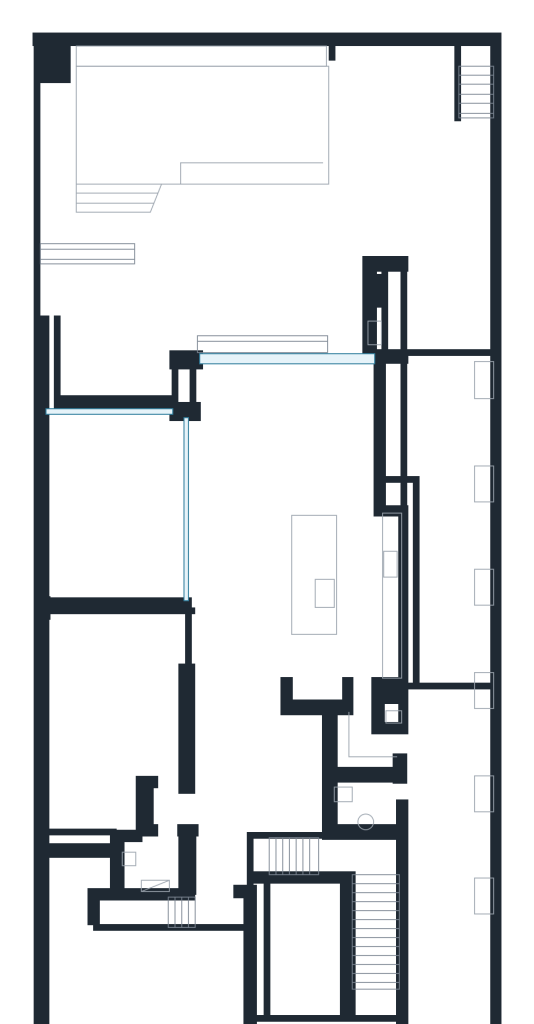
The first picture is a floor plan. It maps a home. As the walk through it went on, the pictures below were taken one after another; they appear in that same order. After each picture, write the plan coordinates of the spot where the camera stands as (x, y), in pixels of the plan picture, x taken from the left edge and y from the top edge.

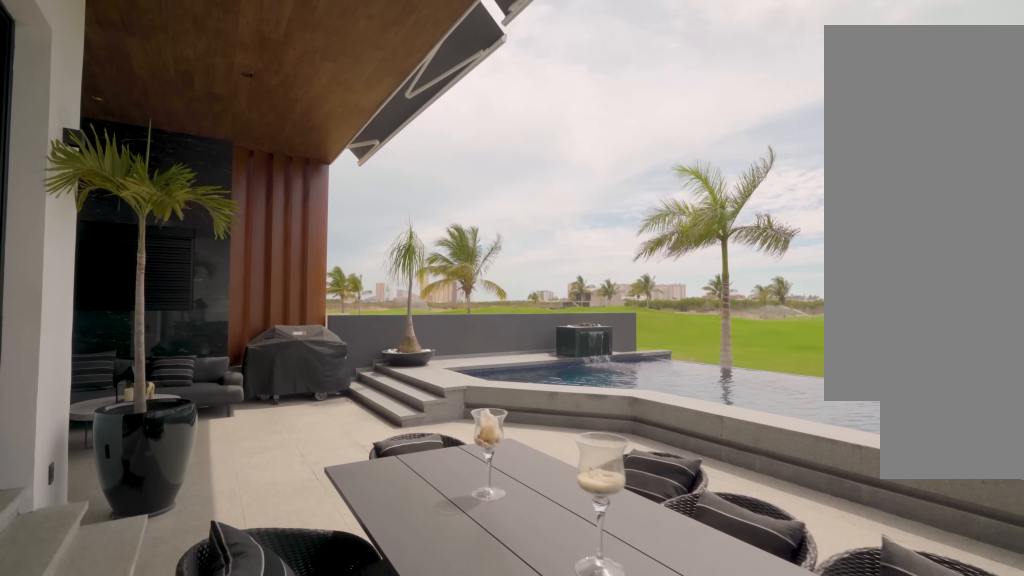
(335, 323)
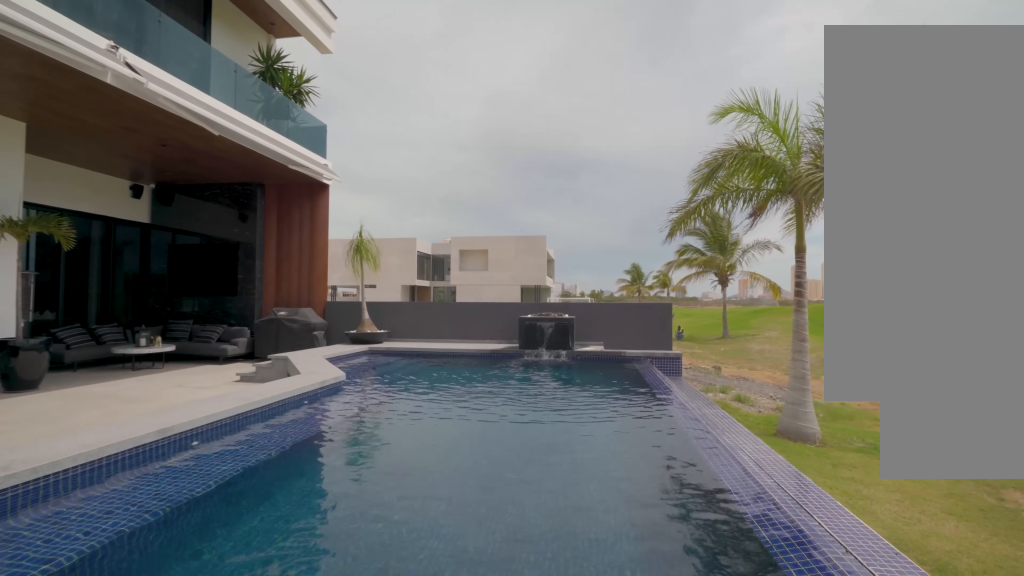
(369, 129)
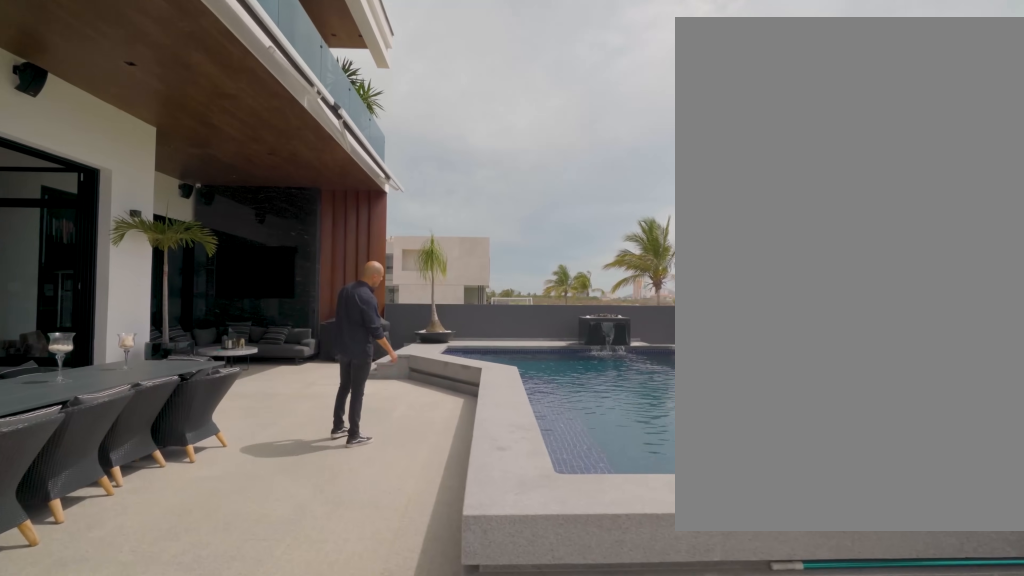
(288, 217)
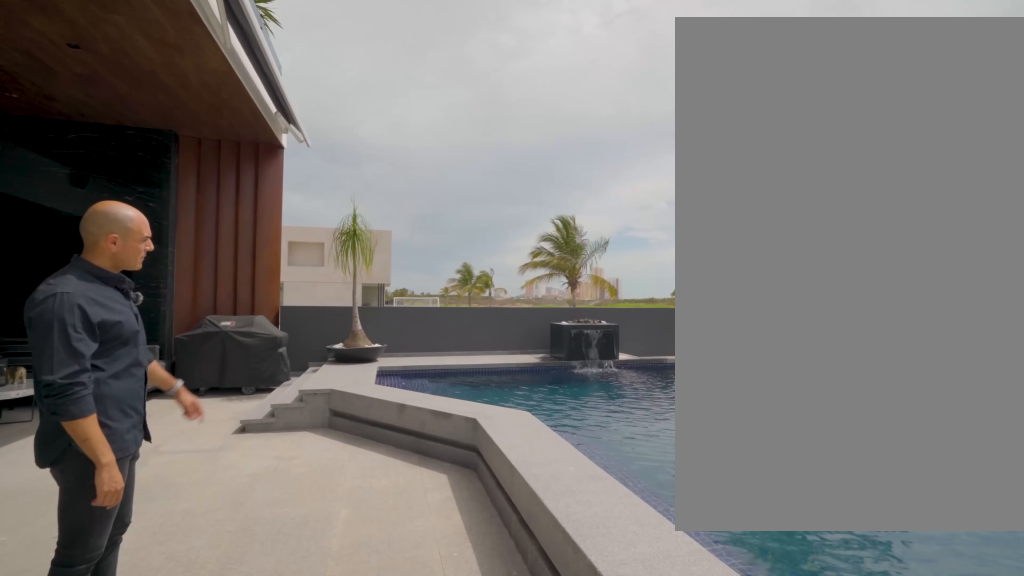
(206, 222)
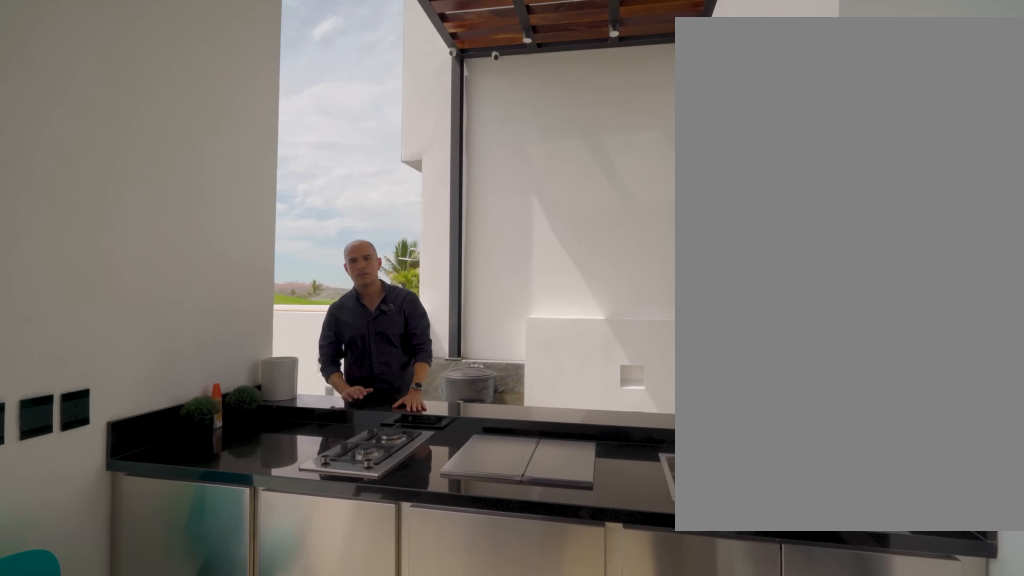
(335, 316)
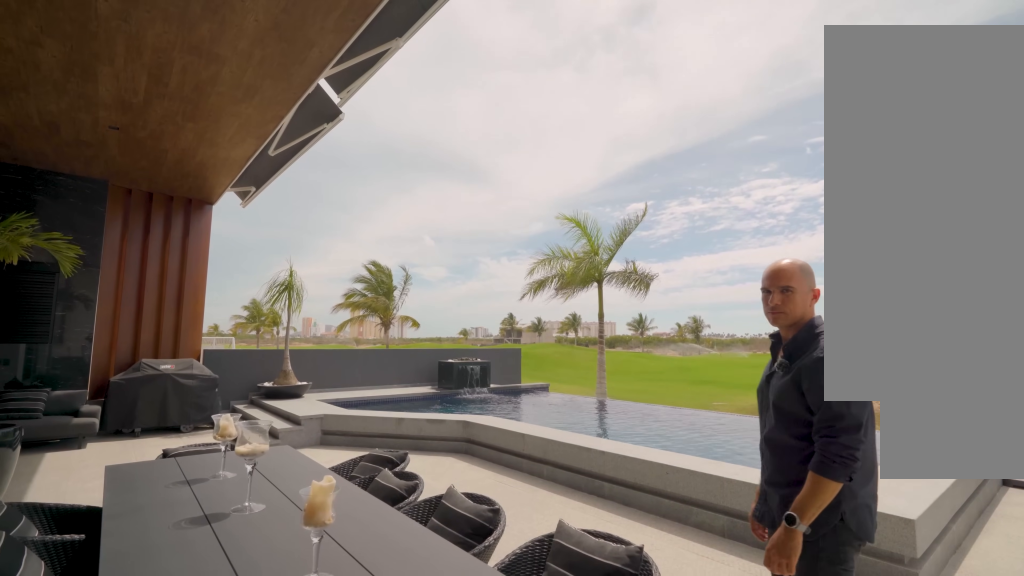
(335, 316)
